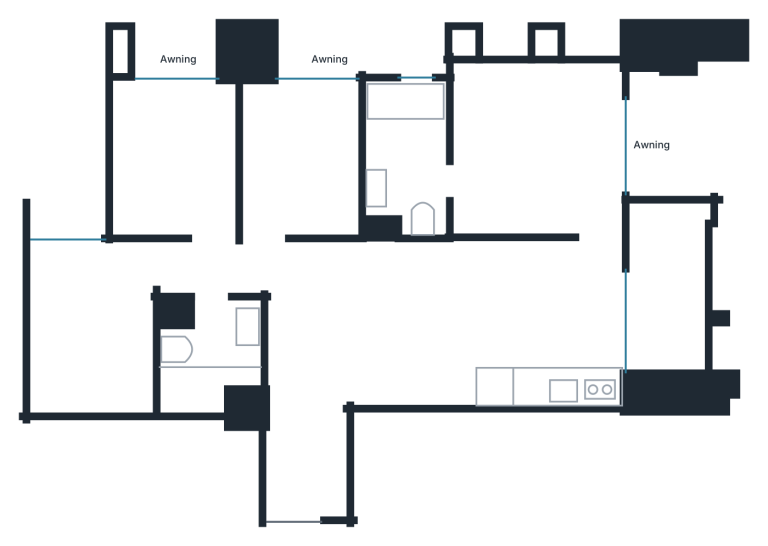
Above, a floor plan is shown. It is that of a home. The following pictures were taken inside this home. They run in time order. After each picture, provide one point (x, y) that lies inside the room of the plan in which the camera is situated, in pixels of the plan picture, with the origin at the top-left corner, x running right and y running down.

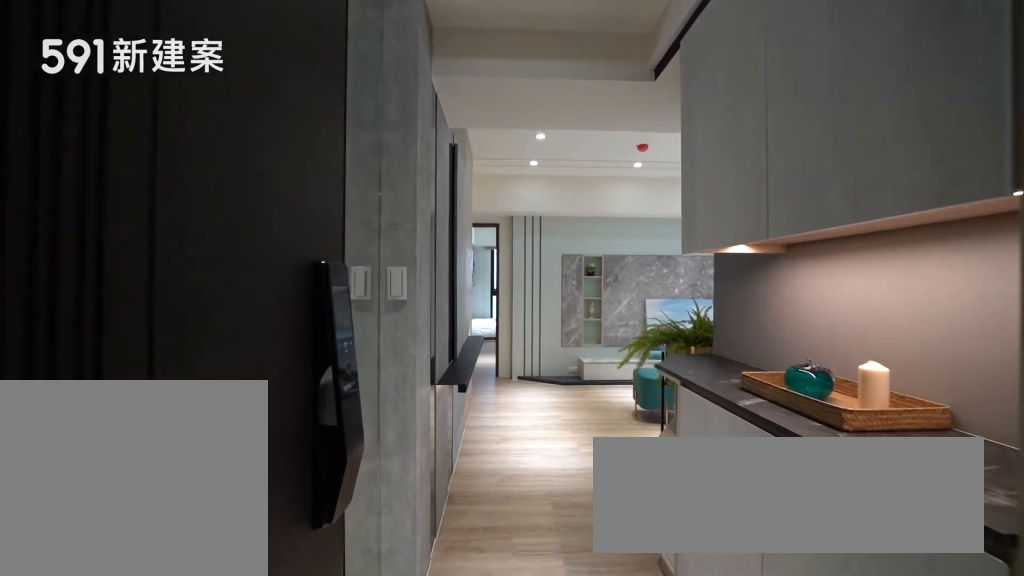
(307, 460)
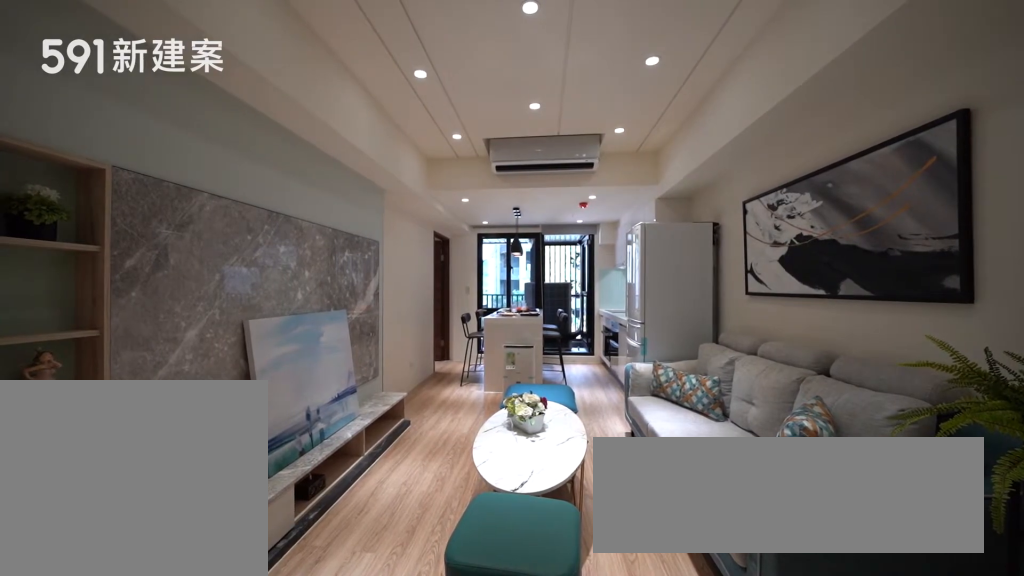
(373, 322)
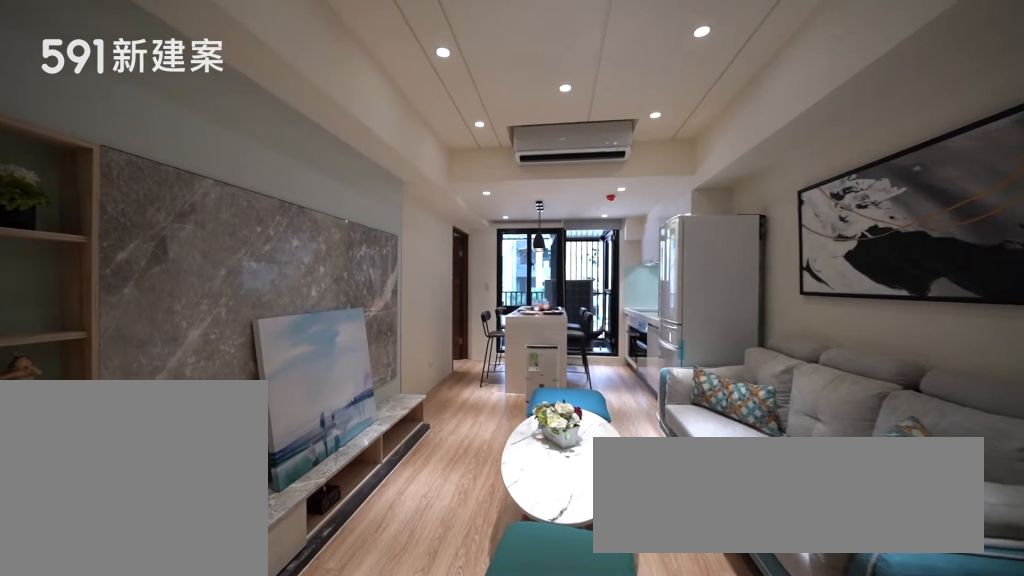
(373, 322)
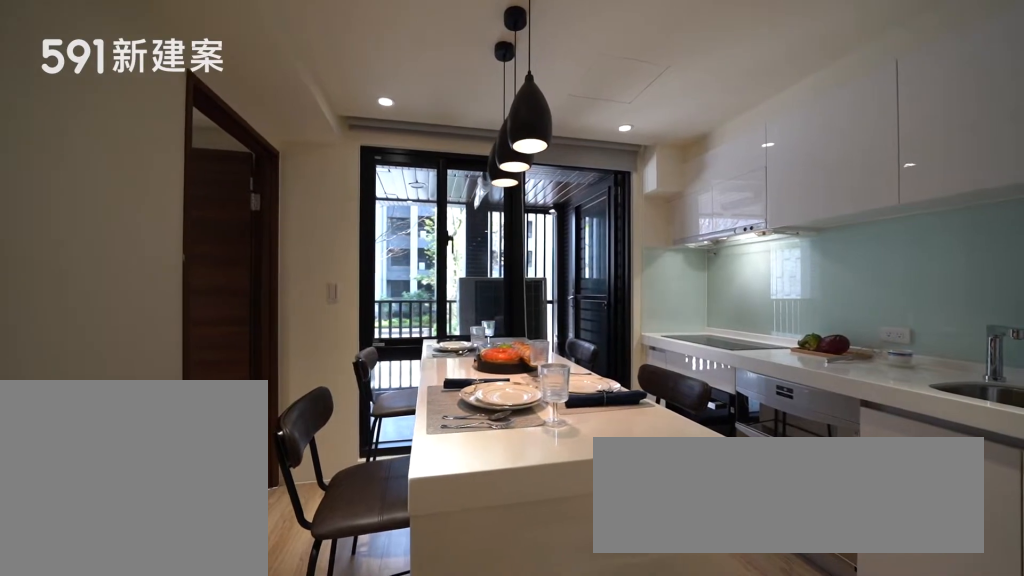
(545, 289)
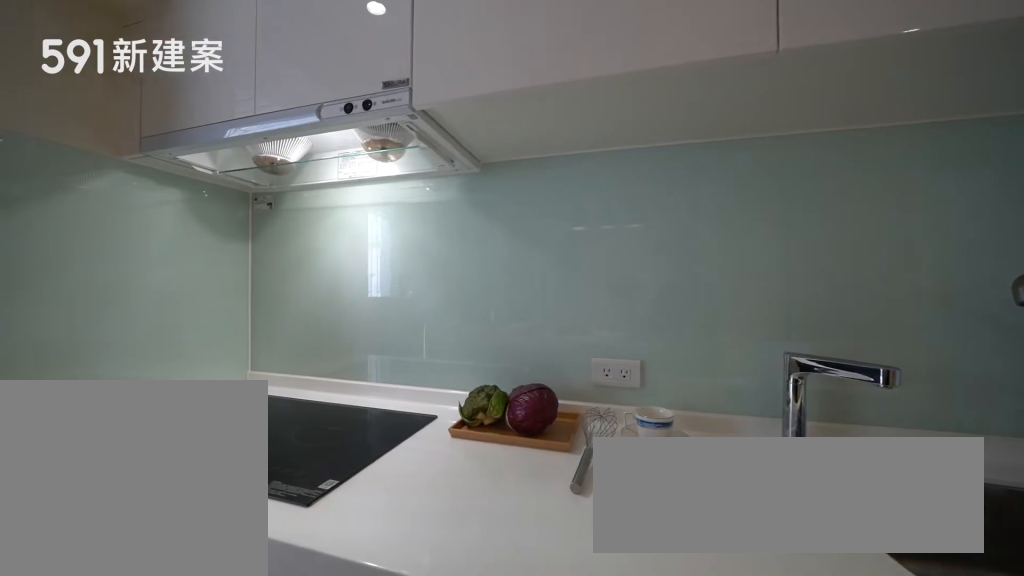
(555, 367)
